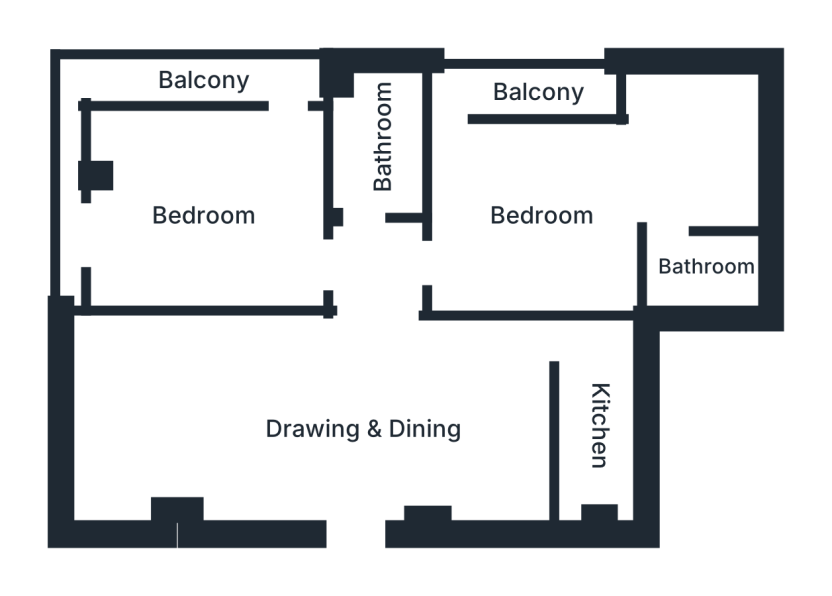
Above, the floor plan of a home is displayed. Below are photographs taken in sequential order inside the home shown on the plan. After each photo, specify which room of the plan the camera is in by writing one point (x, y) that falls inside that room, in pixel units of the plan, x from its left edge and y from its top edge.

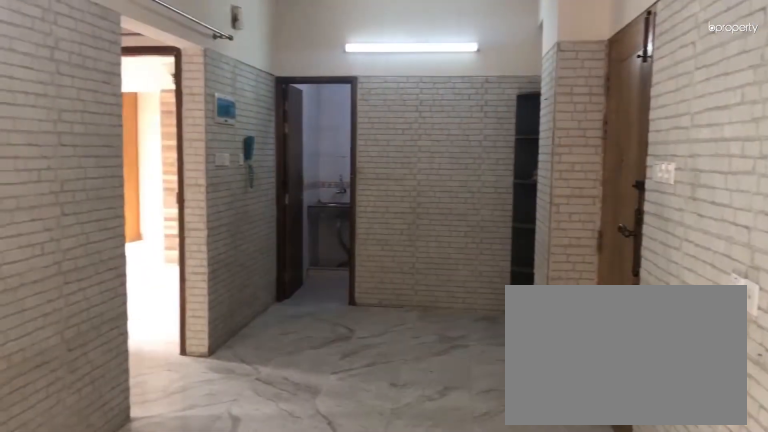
(364, 431)
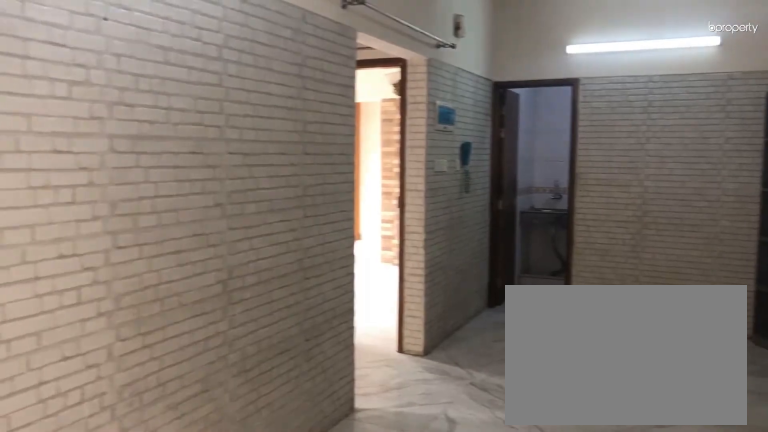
(364, 431)
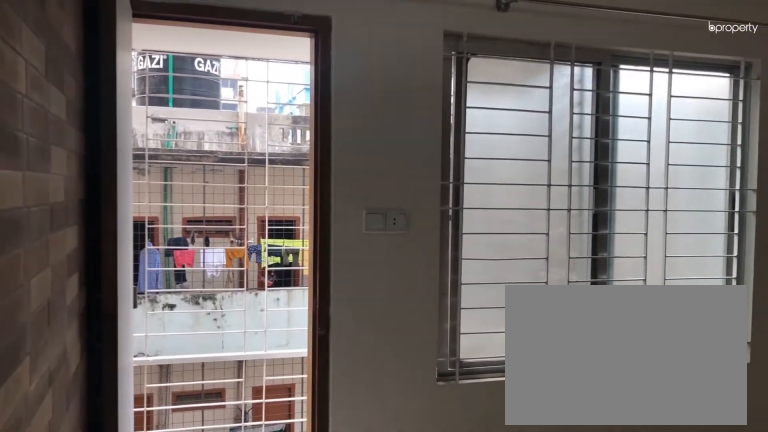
(538, 212)
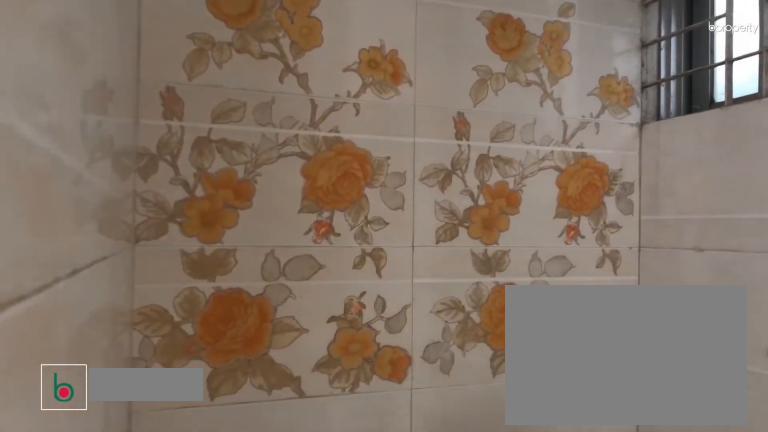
(707, 262)
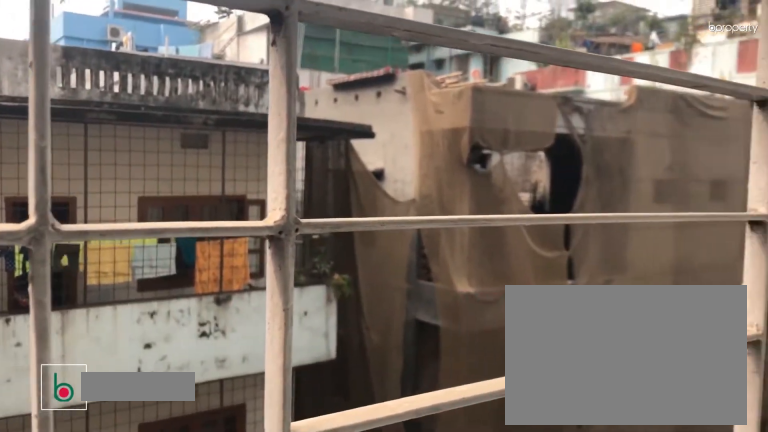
(537, 89)
